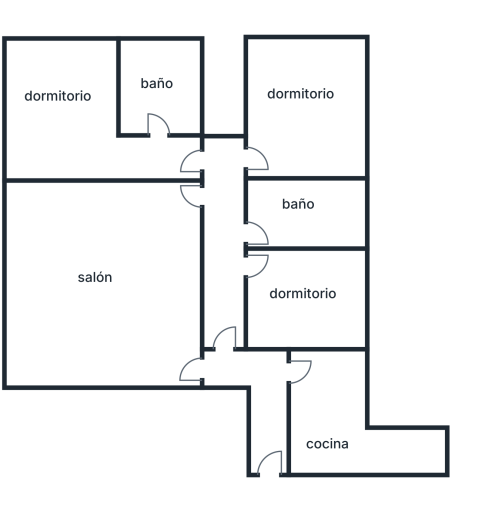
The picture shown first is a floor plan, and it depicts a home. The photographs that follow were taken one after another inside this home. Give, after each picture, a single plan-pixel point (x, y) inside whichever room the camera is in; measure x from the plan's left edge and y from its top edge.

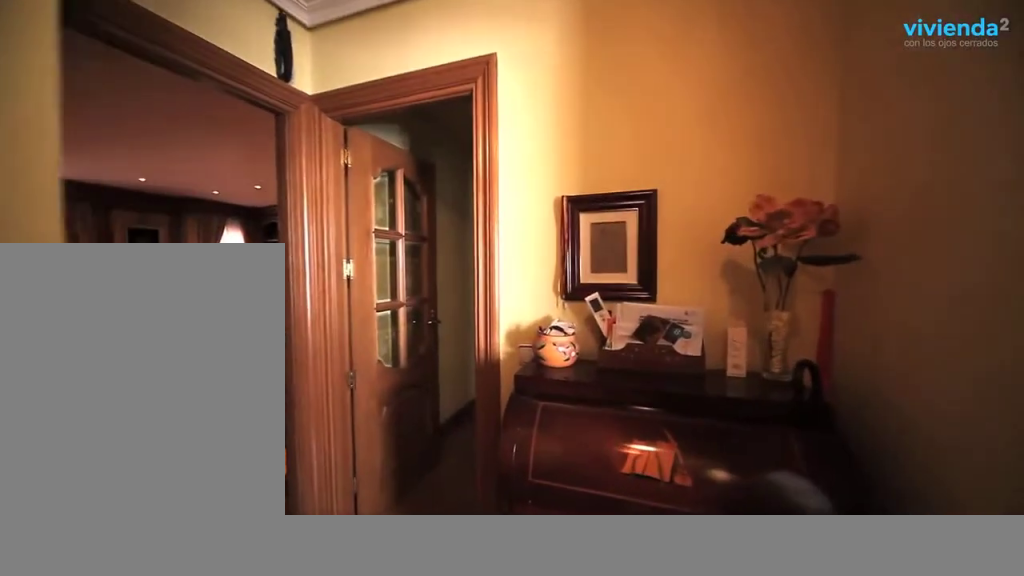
(265, 379)
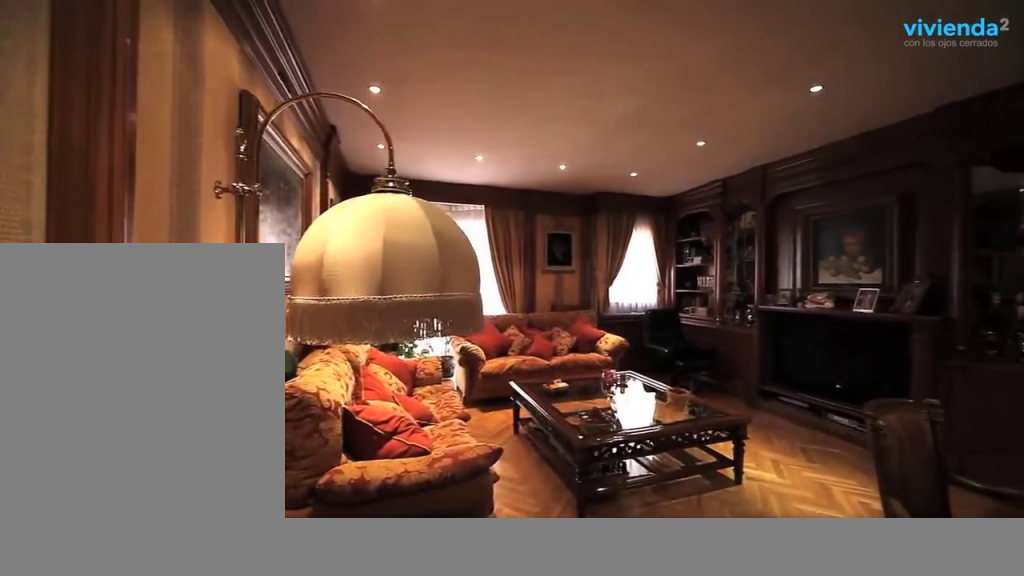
(122, 332)
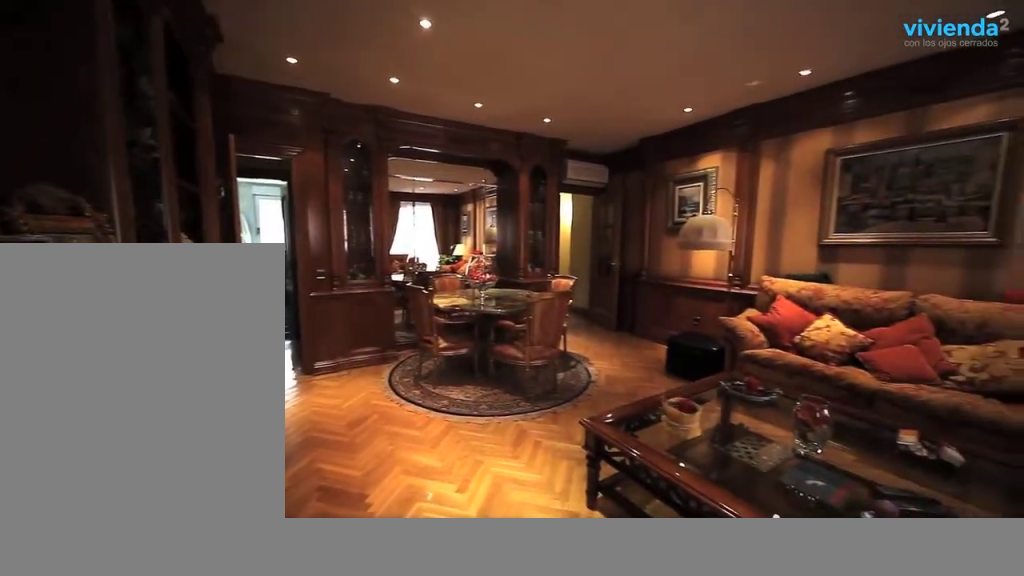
(122, 332)
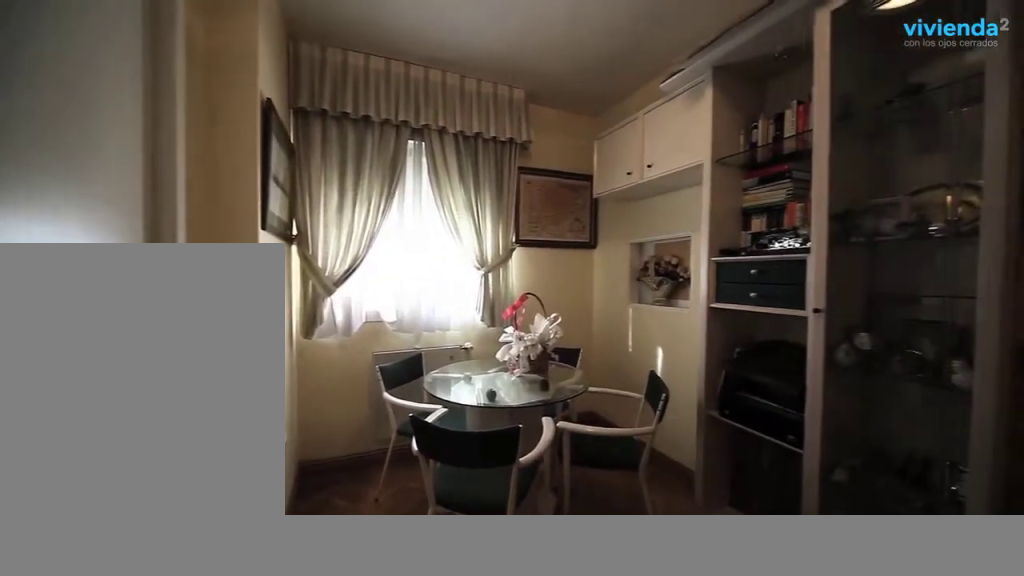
(321, 305)
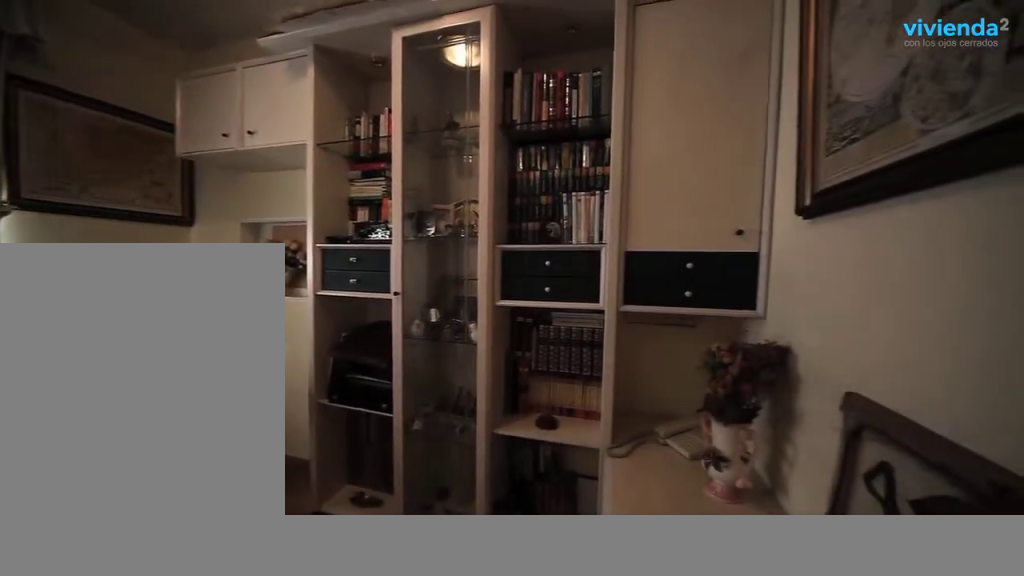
(321, 305)
